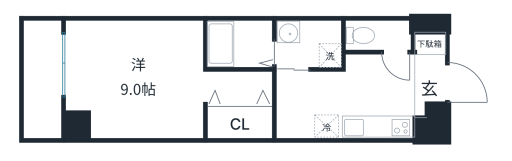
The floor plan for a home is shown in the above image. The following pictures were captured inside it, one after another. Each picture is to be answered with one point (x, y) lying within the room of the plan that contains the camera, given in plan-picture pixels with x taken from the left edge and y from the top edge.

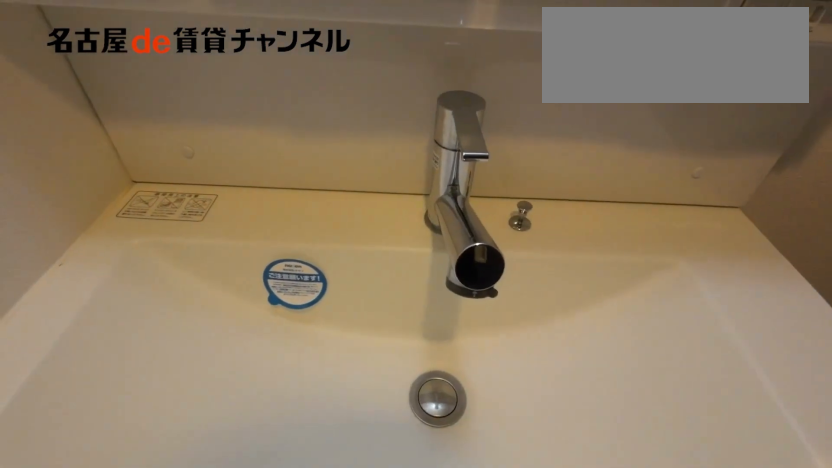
(310, 44)
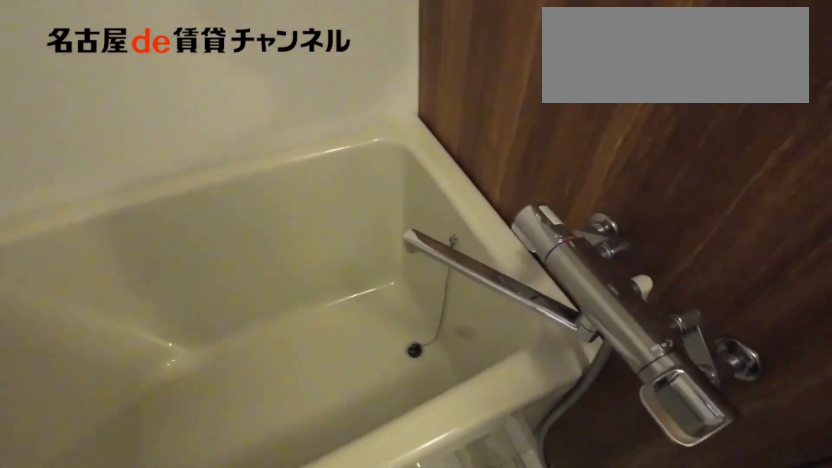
(239, 43)
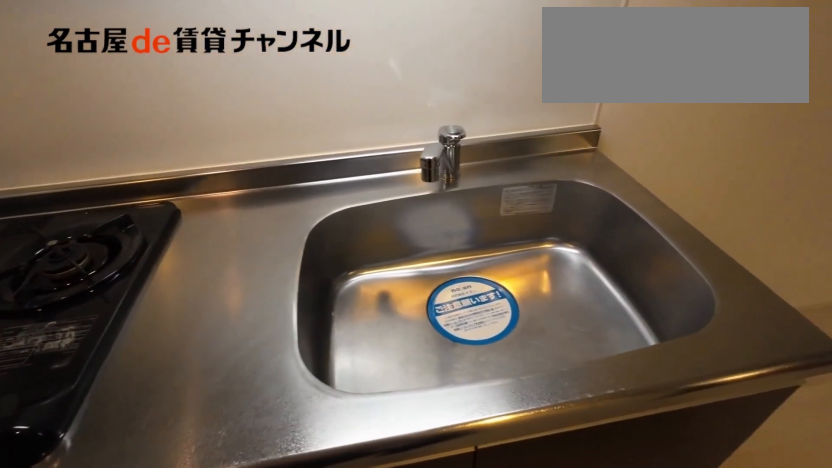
(365, 126)
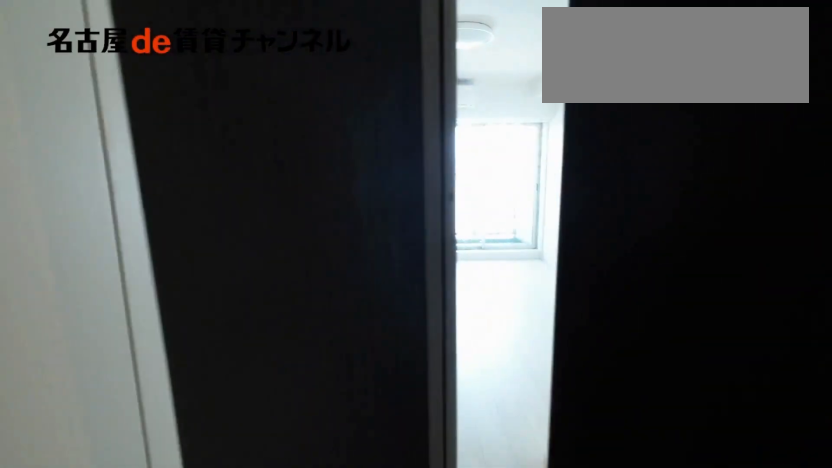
(132, 79)
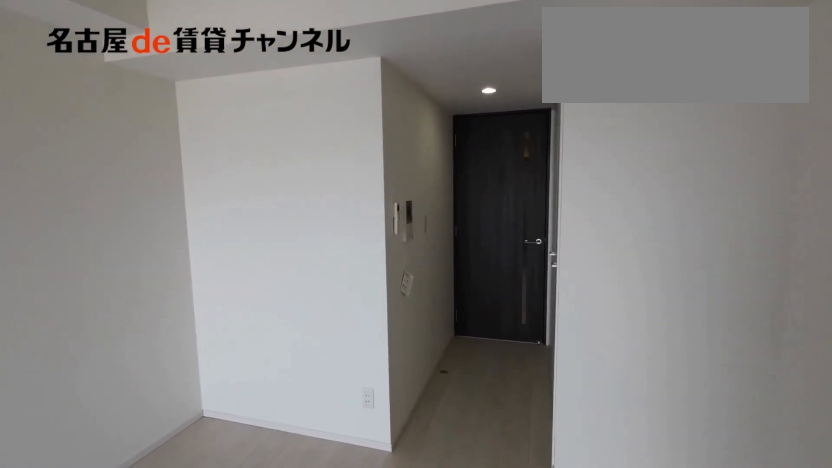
(132, 79)
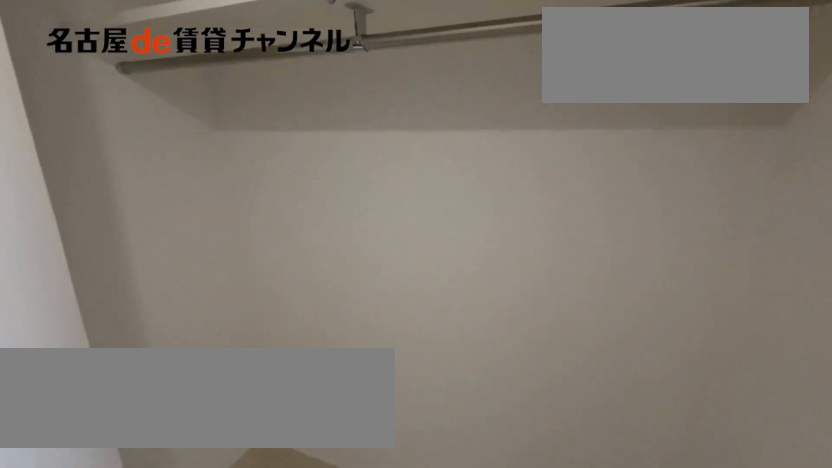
(240, 122)
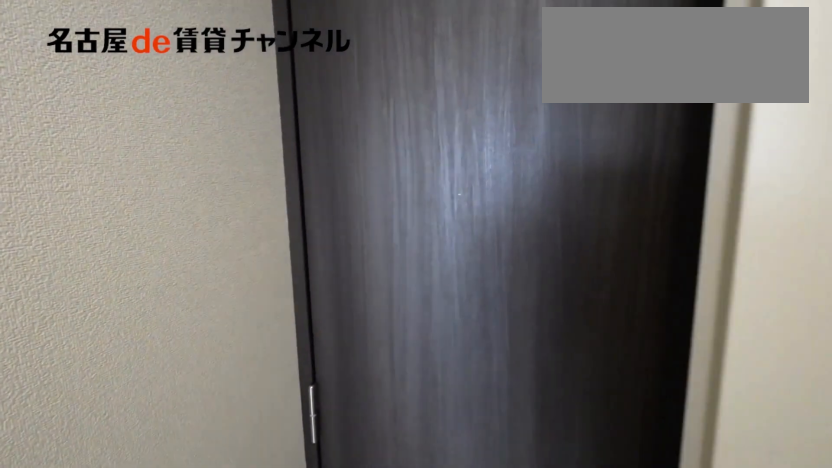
(240, 122)
